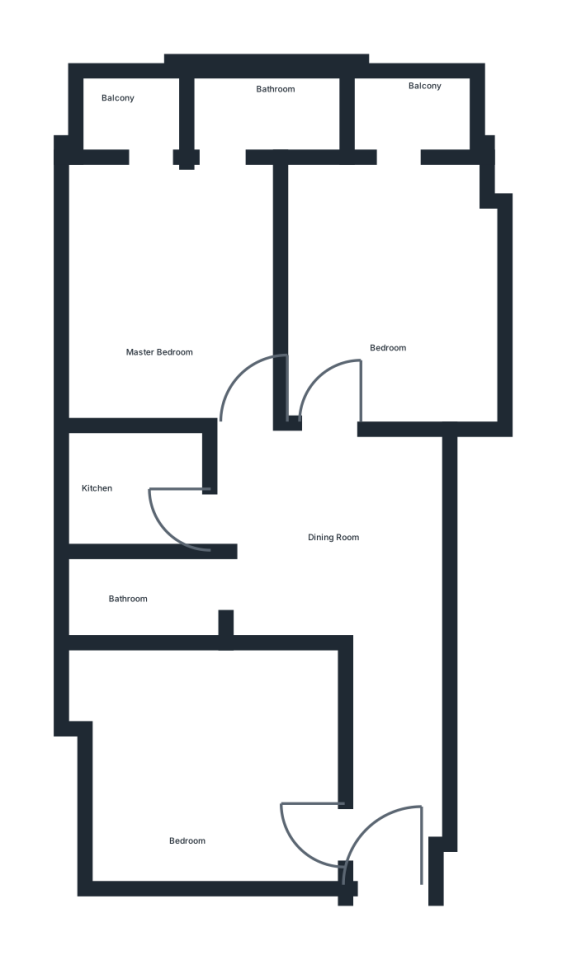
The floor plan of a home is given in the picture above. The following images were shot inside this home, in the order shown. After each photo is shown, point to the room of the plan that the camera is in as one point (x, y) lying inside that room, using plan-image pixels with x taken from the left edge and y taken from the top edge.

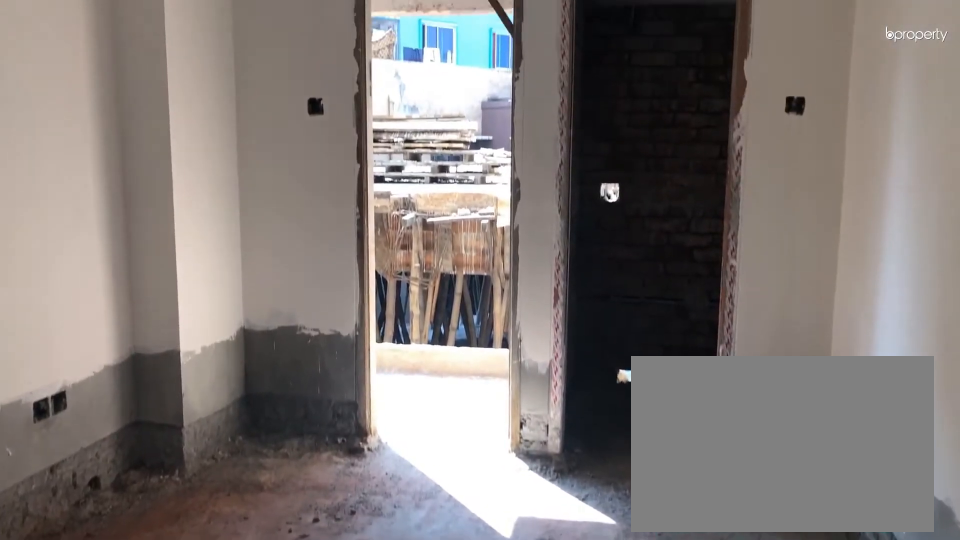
(168, 285)
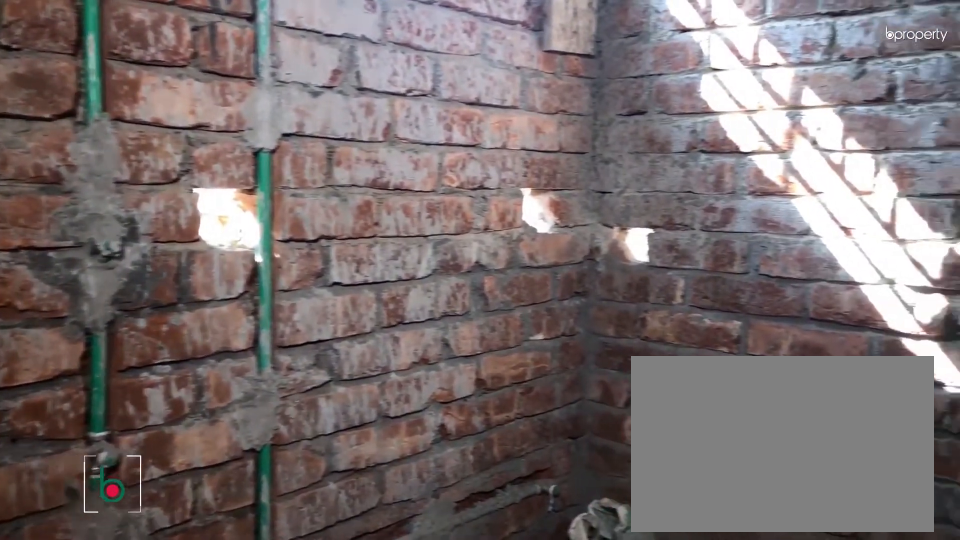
(265, 100)
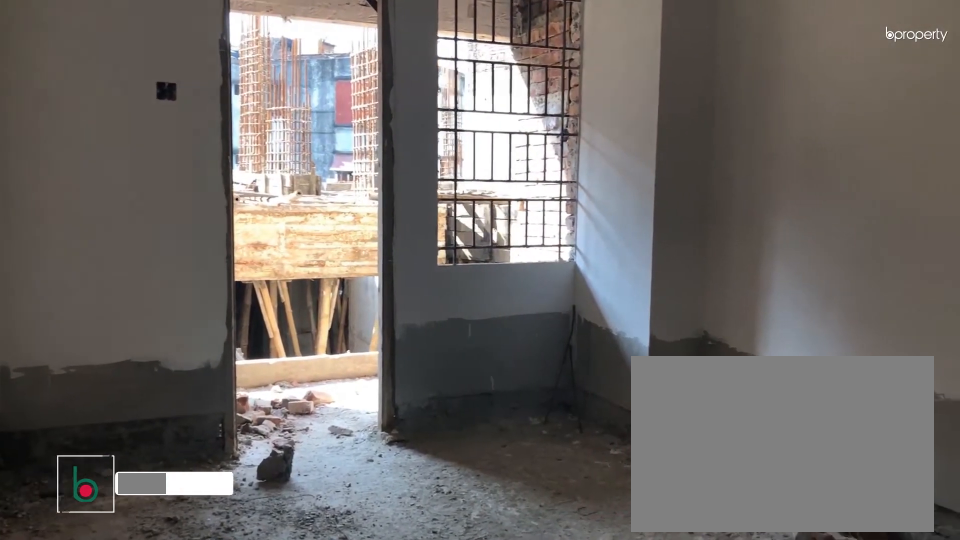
(375, 278)
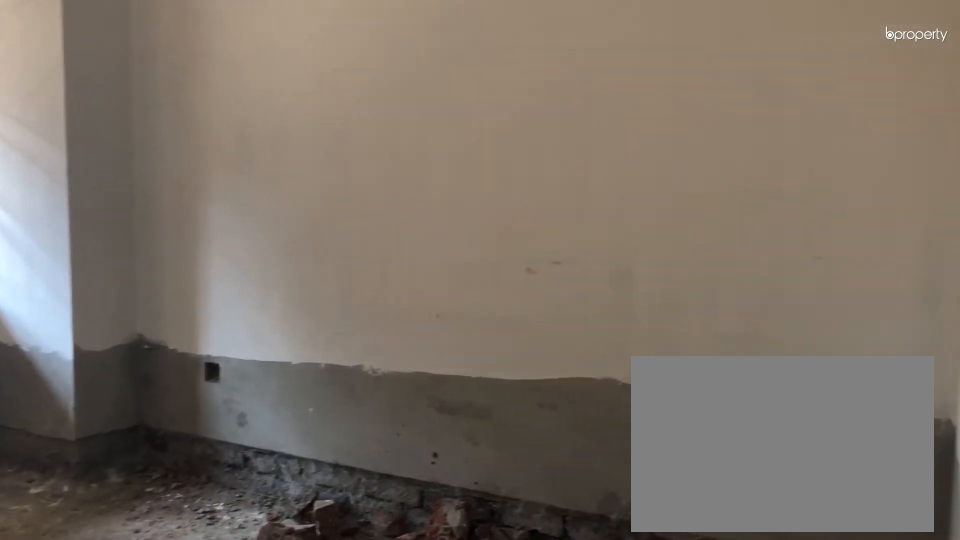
(375, 278)
